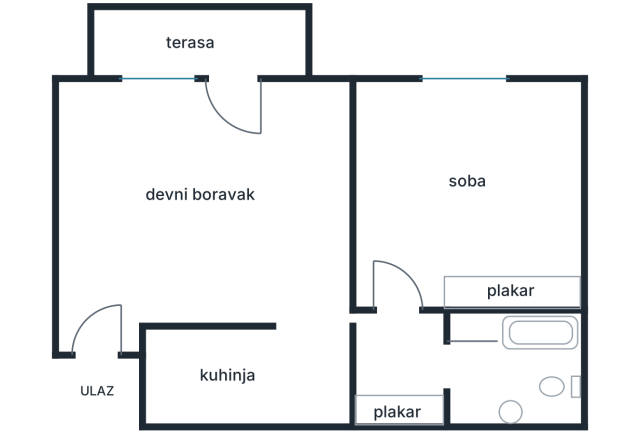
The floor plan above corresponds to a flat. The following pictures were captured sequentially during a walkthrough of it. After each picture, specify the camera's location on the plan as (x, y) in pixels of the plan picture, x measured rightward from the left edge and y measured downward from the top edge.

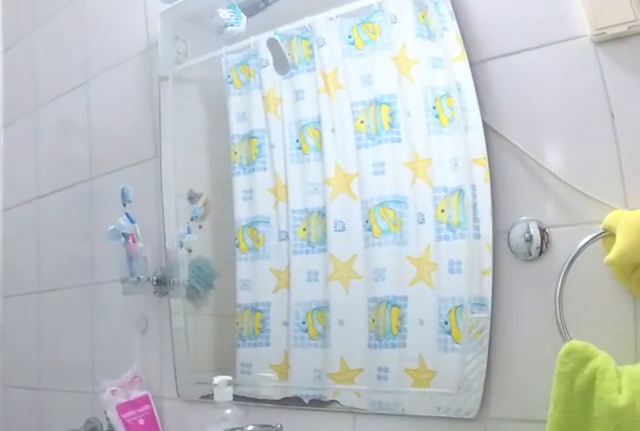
(472, 349)
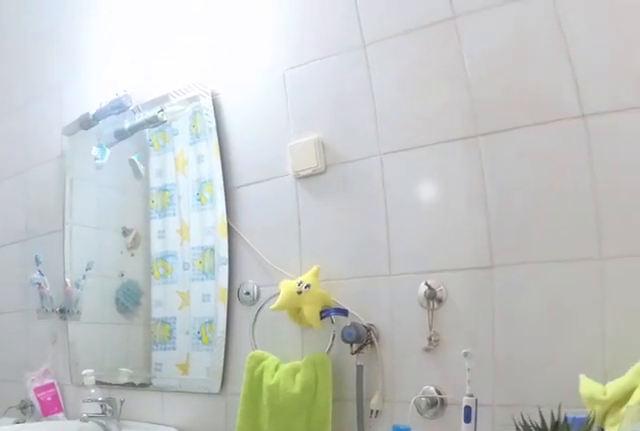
(425, 322)
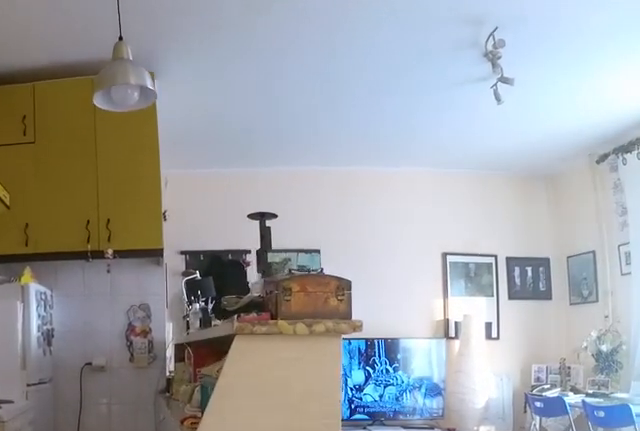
(359, 351)
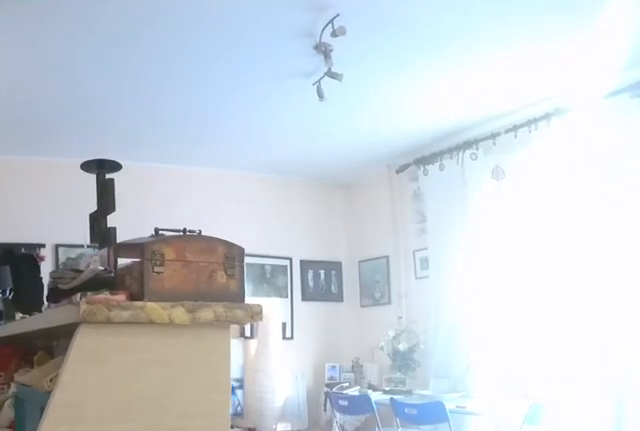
(314, 350)
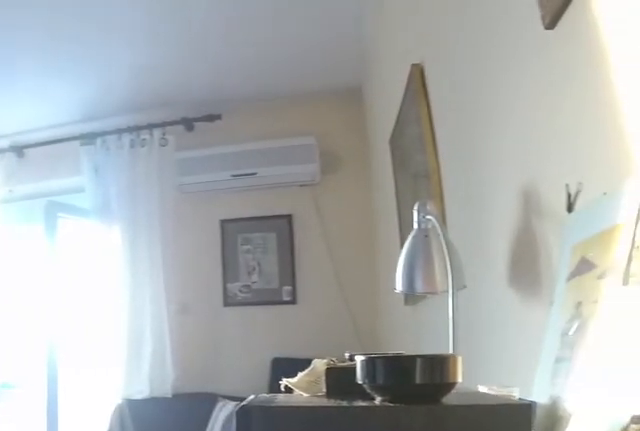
(308, 350)
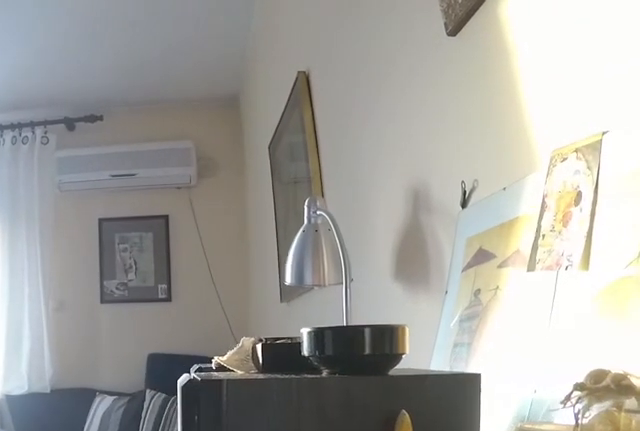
(297, 340)
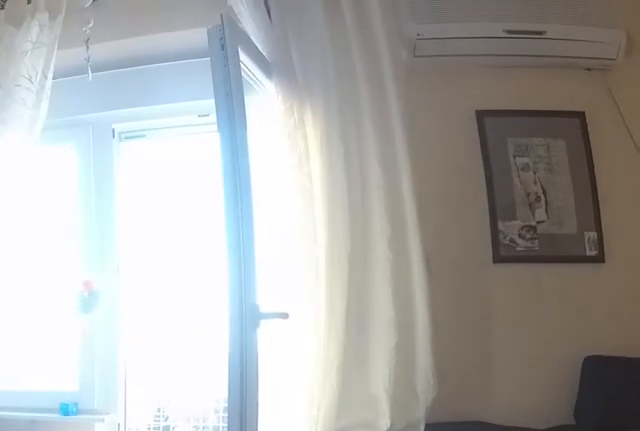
(239, 231)
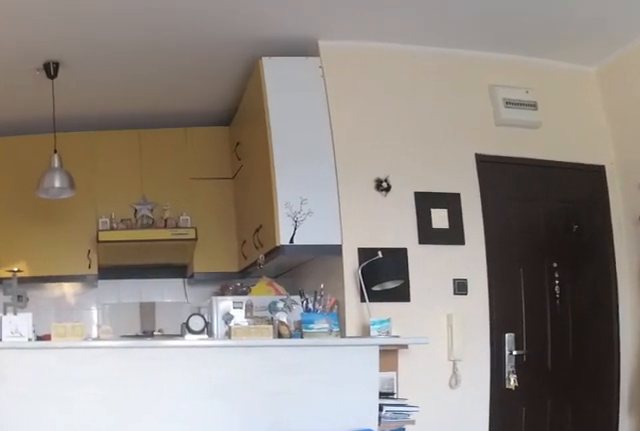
(240, 96)
